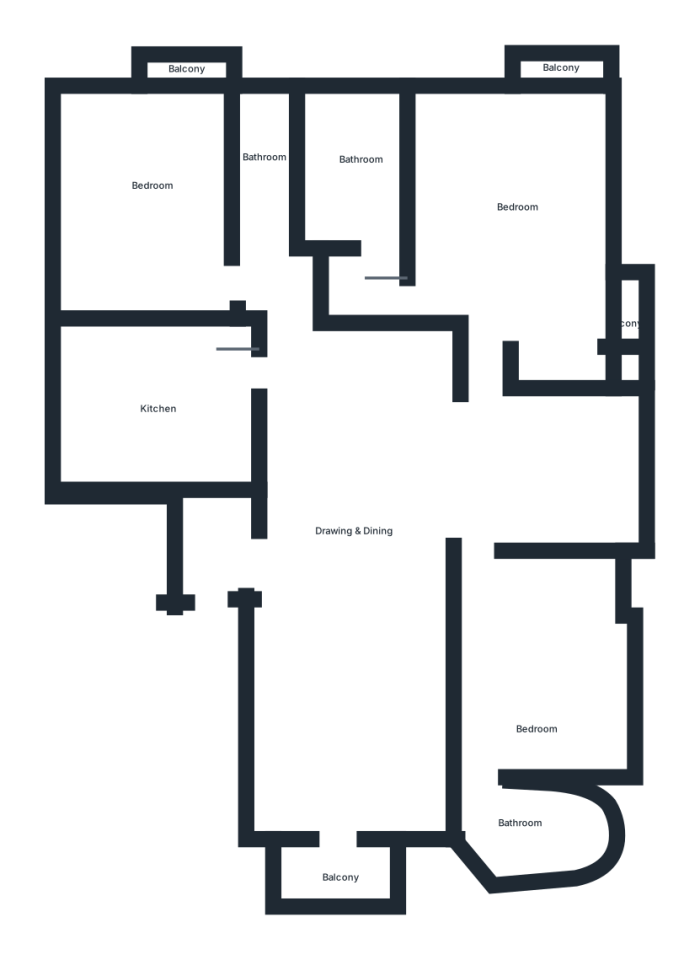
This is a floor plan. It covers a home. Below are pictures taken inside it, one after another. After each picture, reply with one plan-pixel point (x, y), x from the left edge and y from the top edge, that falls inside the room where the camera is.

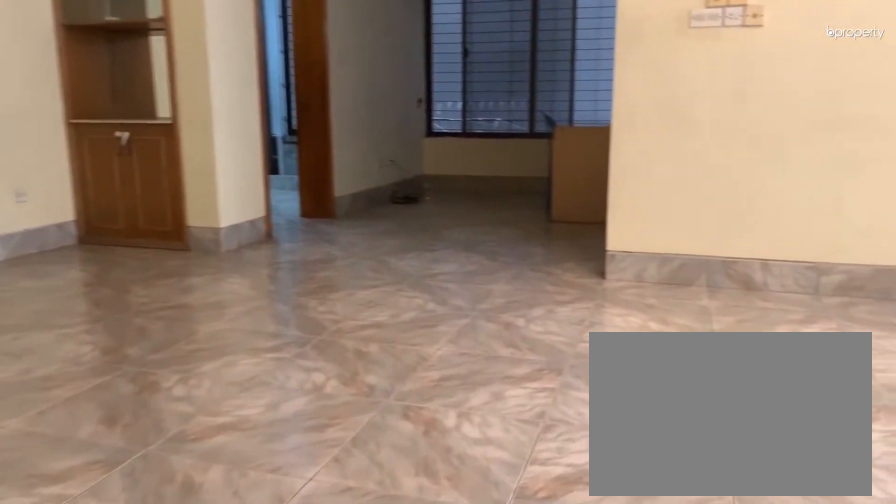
(355, 516)
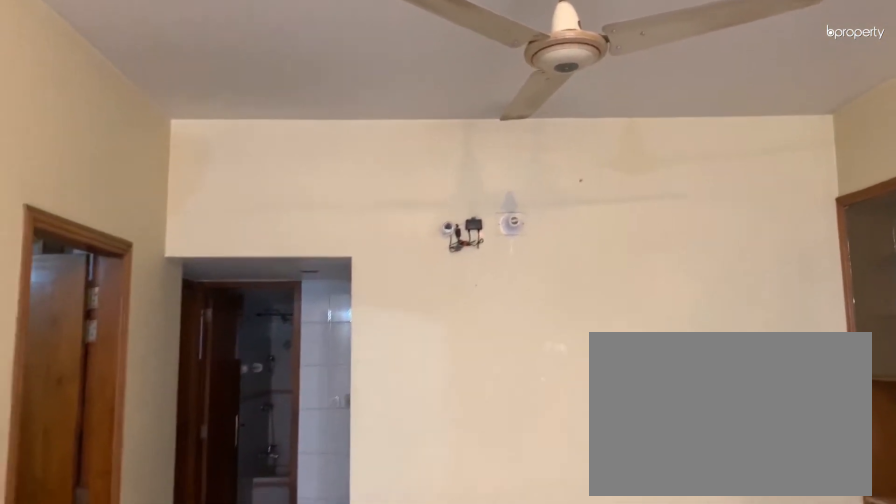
(355, 516)
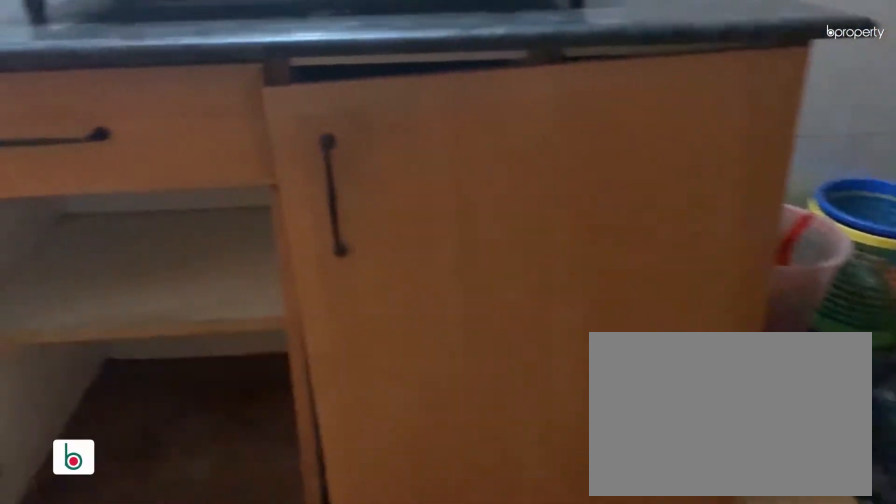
(154, 404)
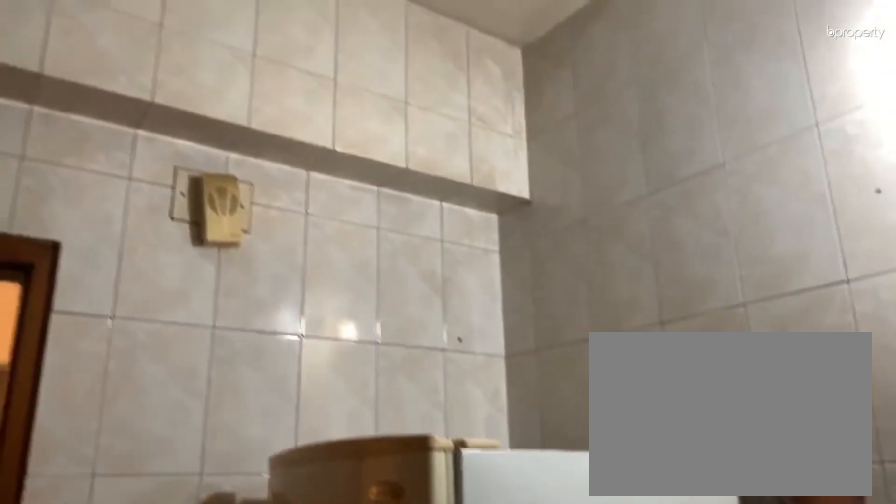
(154, 404)
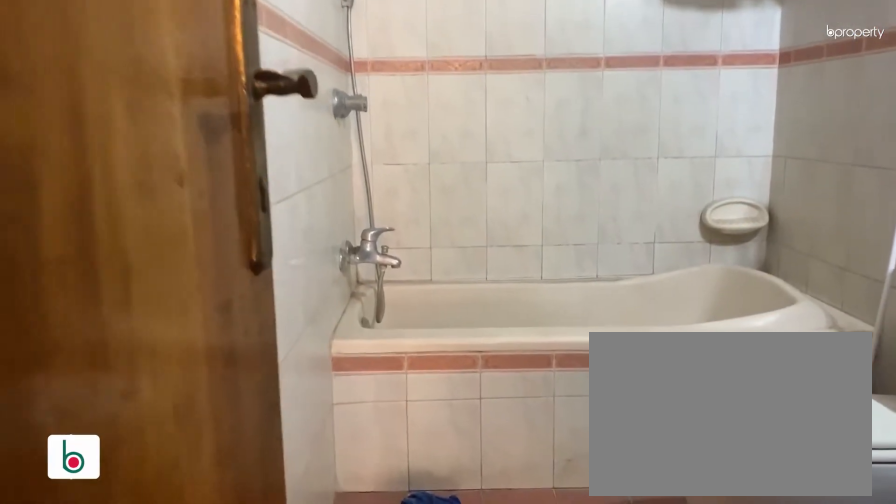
(270, 201)
